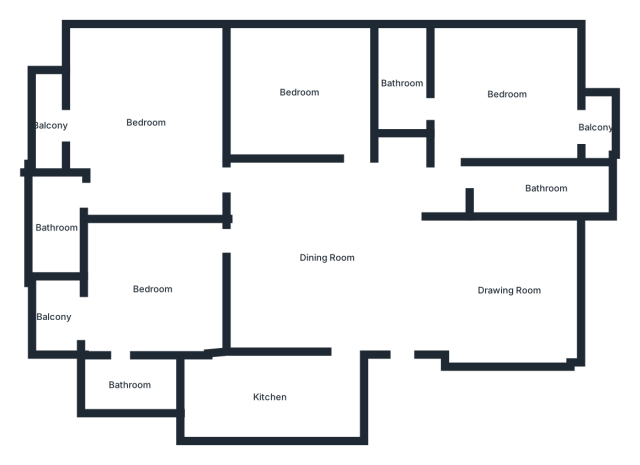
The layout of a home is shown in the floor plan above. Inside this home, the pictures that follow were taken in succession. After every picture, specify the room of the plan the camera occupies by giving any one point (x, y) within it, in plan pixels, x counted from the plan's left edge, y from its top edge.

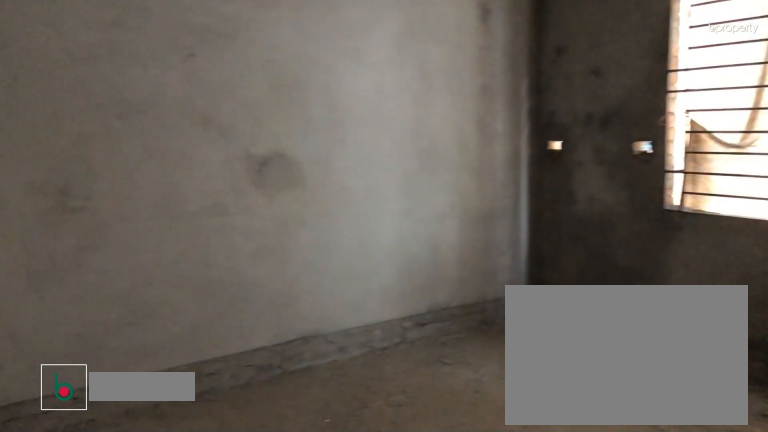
(301, 93)
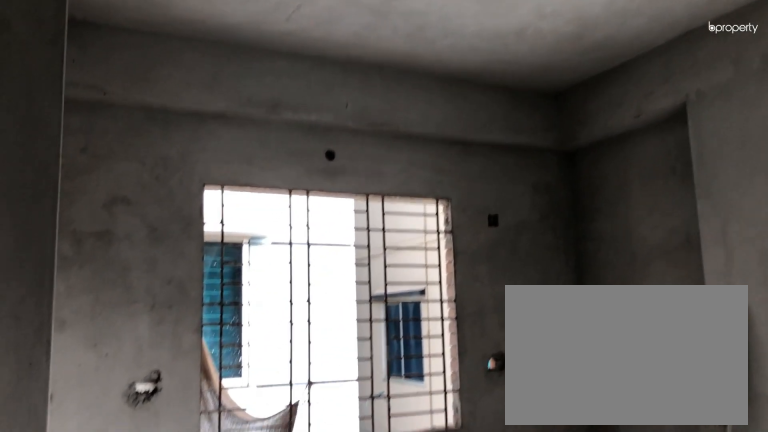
(510, 96)
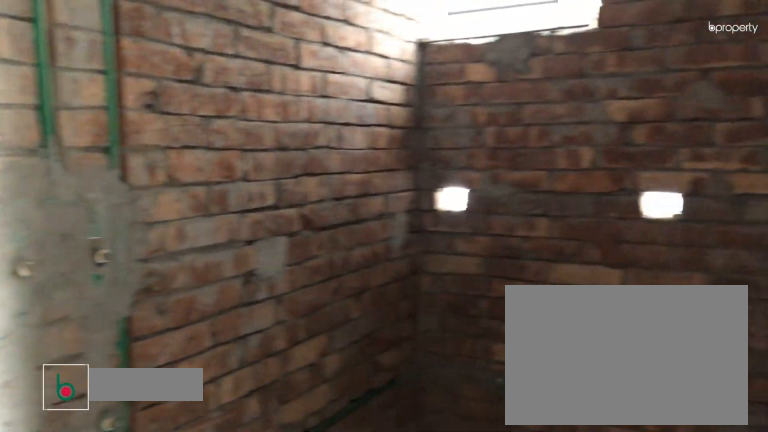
(404, 82)
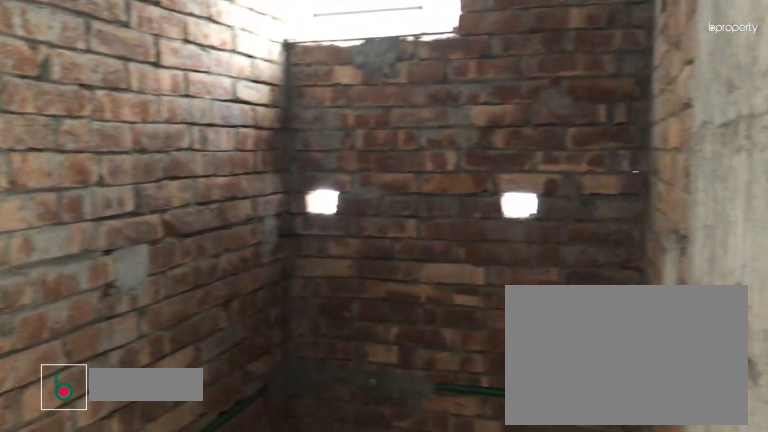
(404, 82)
